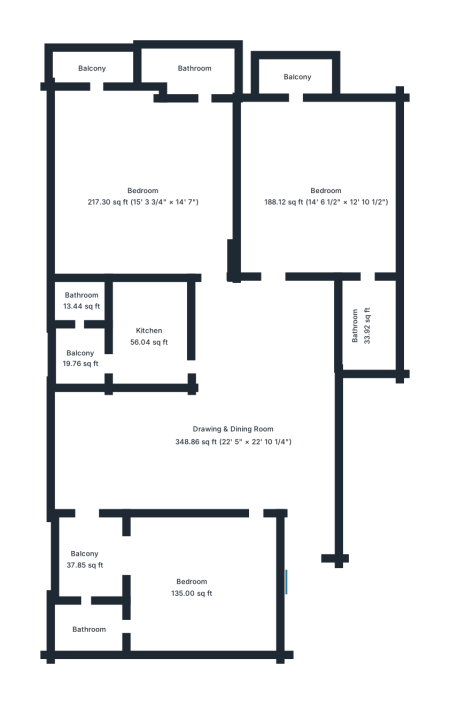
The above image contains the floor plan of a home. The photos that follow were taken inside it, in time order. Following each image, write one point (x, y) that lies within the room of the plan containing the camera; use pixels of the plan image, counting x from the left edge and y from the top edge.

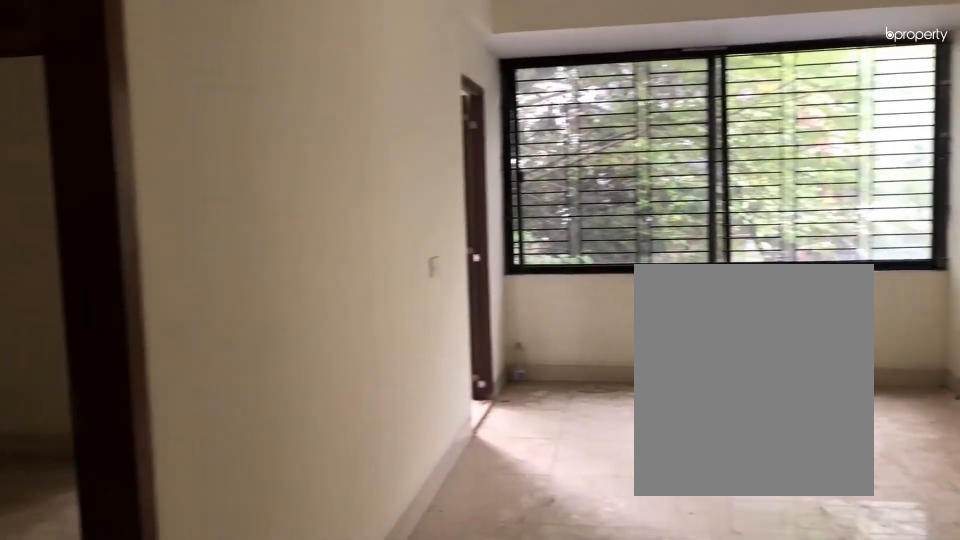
(234, 437)
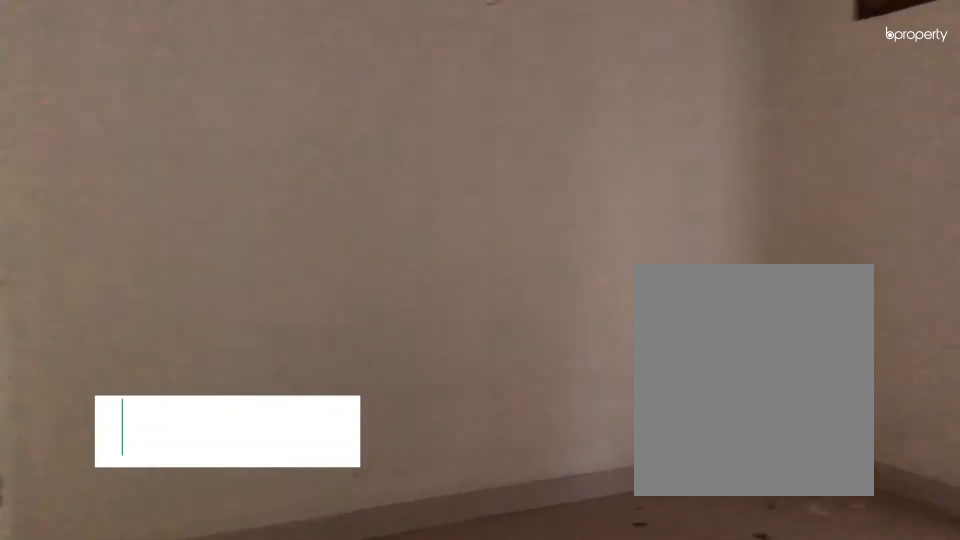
(186, 591)
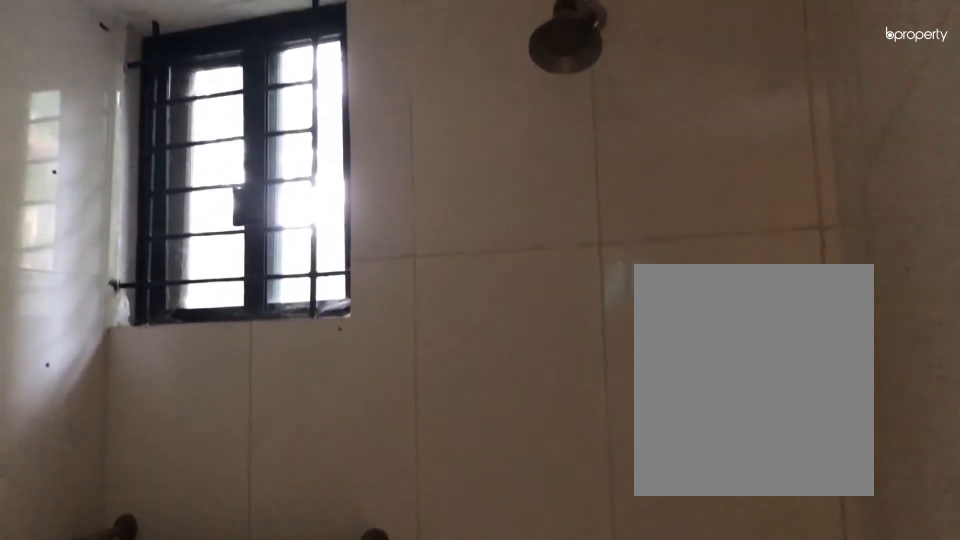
(93, 625)
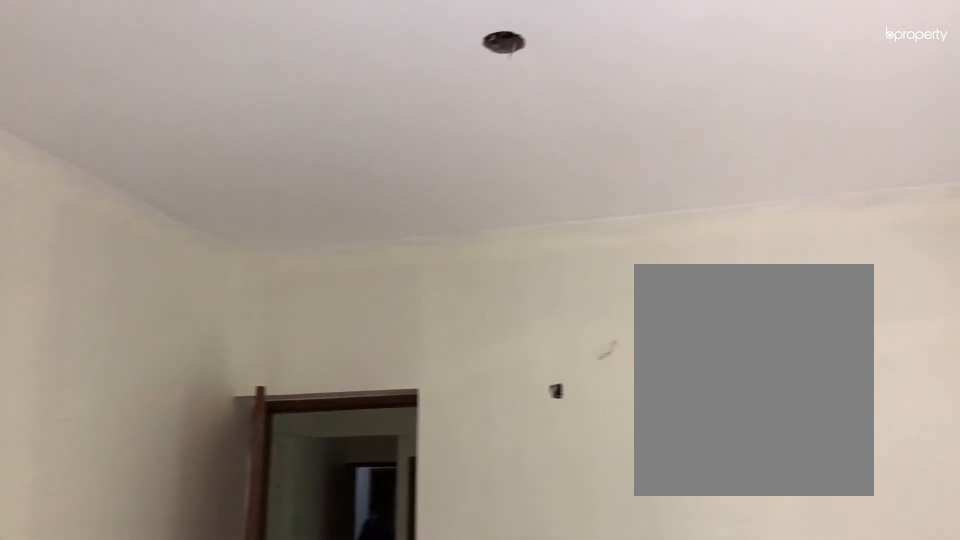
(142, 195)
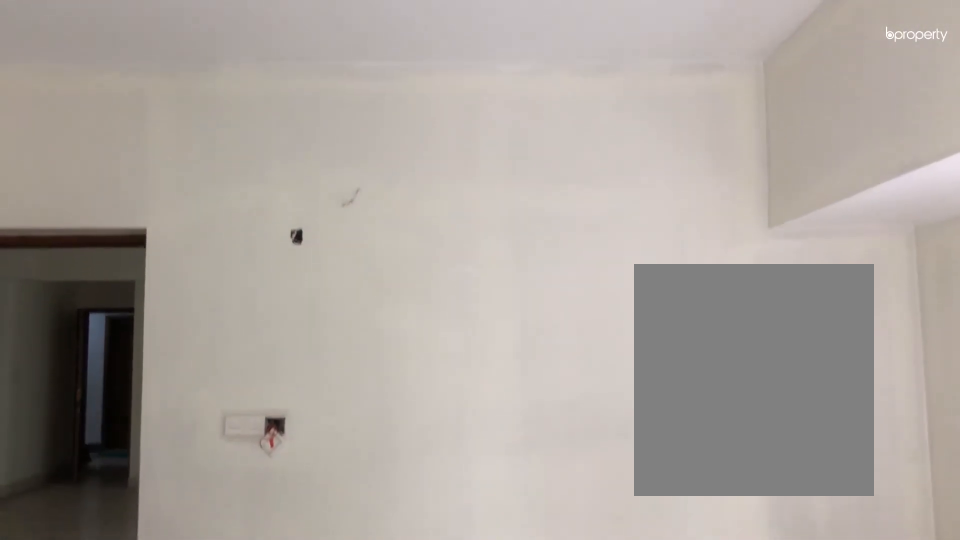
(142, 195)
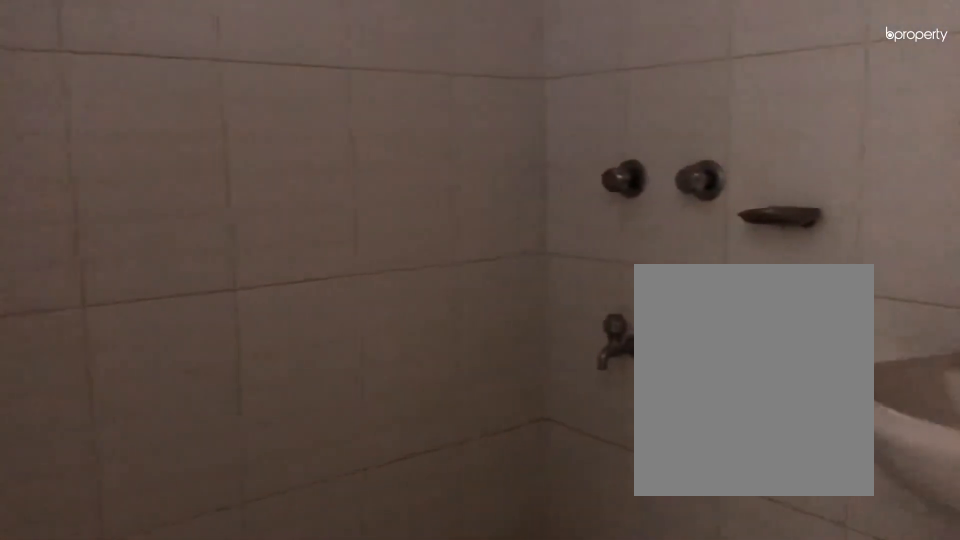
(195, 77)
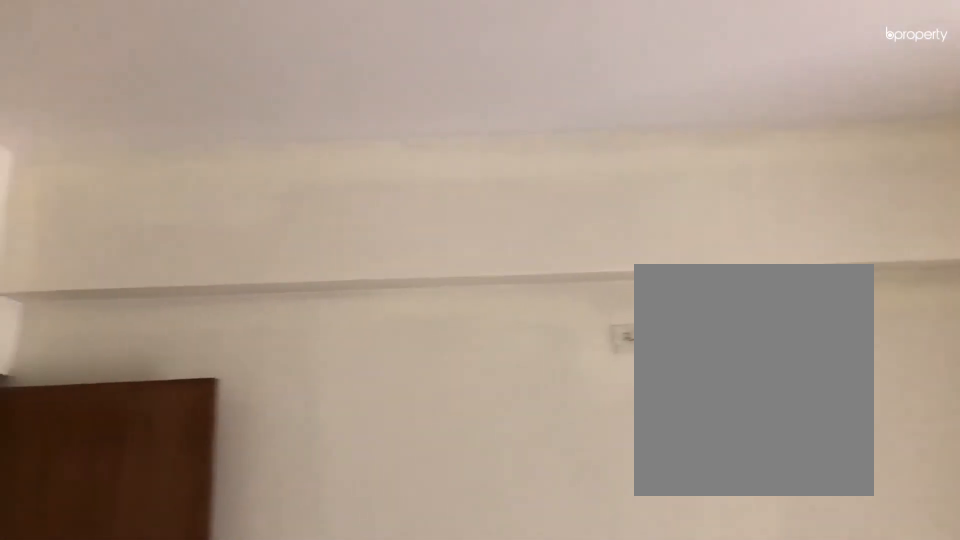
(325, 195)
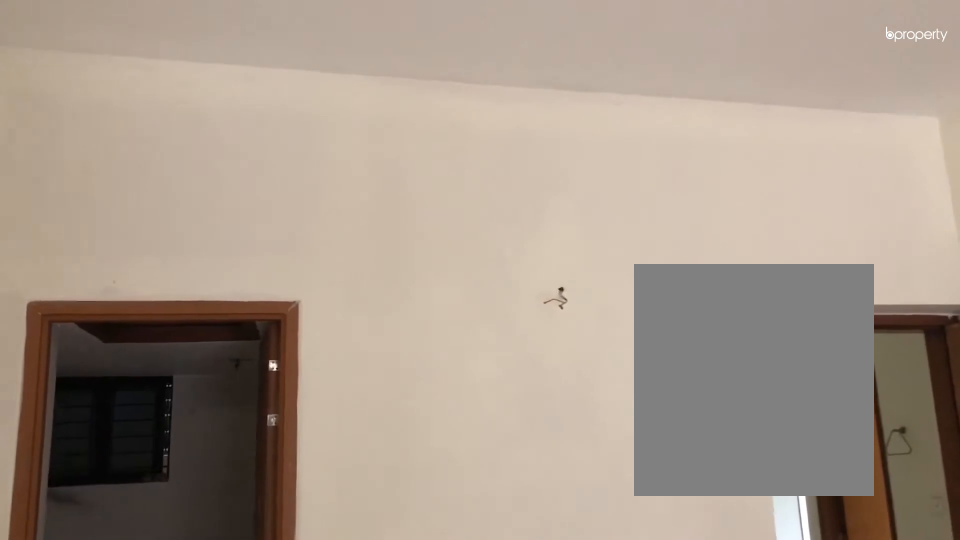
(325, 195)
